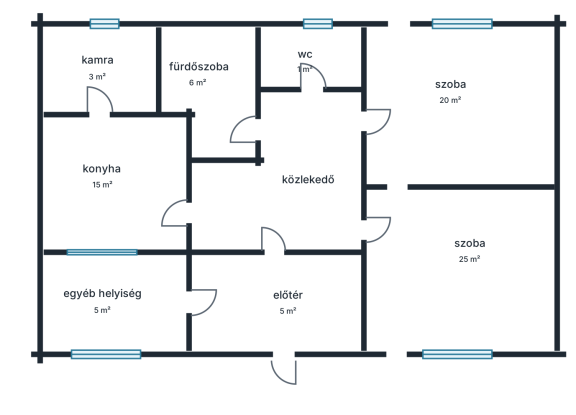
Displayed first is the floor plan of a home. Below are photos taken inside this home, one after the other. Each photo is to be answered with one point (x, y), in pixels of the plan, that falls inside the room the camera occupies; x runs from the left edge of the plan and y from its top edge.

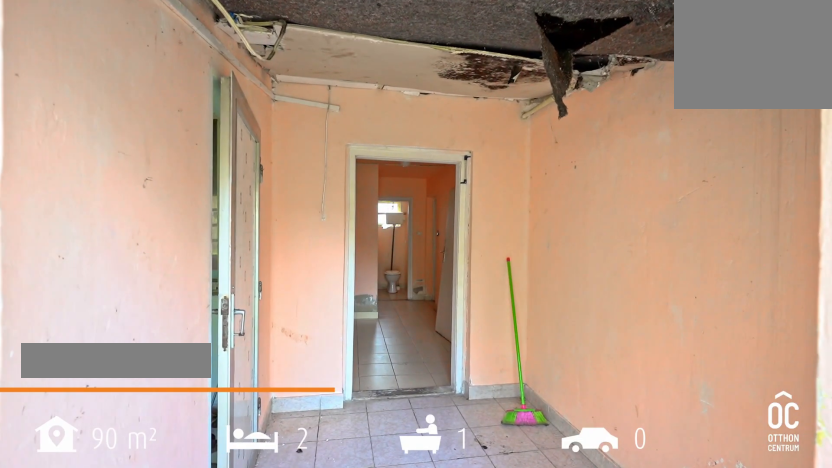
(291, 297)
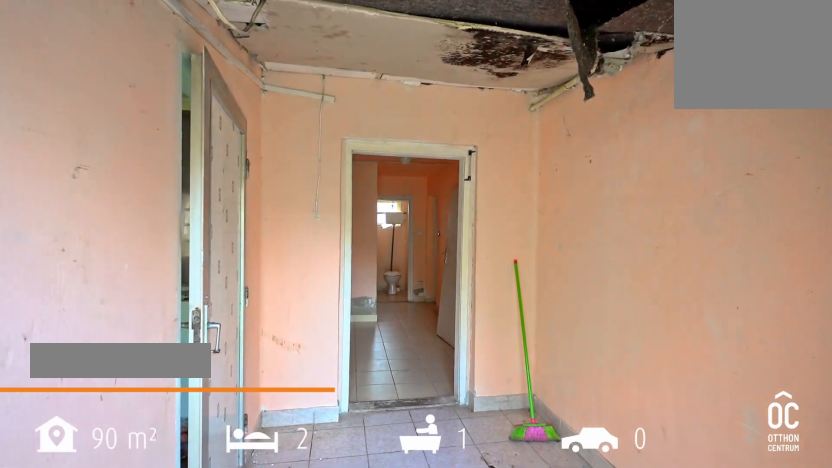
(291, 298)
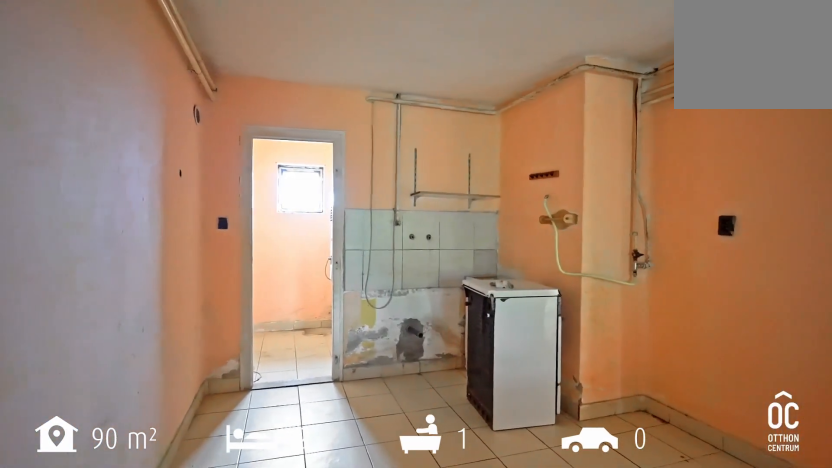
(118, 191)
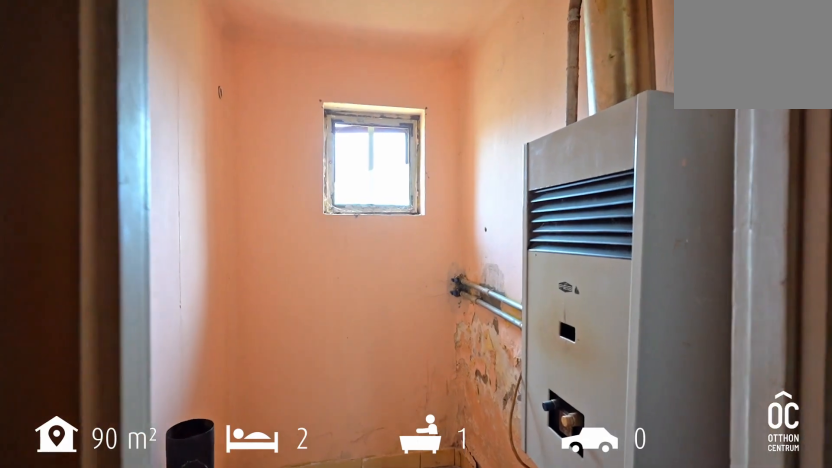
(106, 74)
